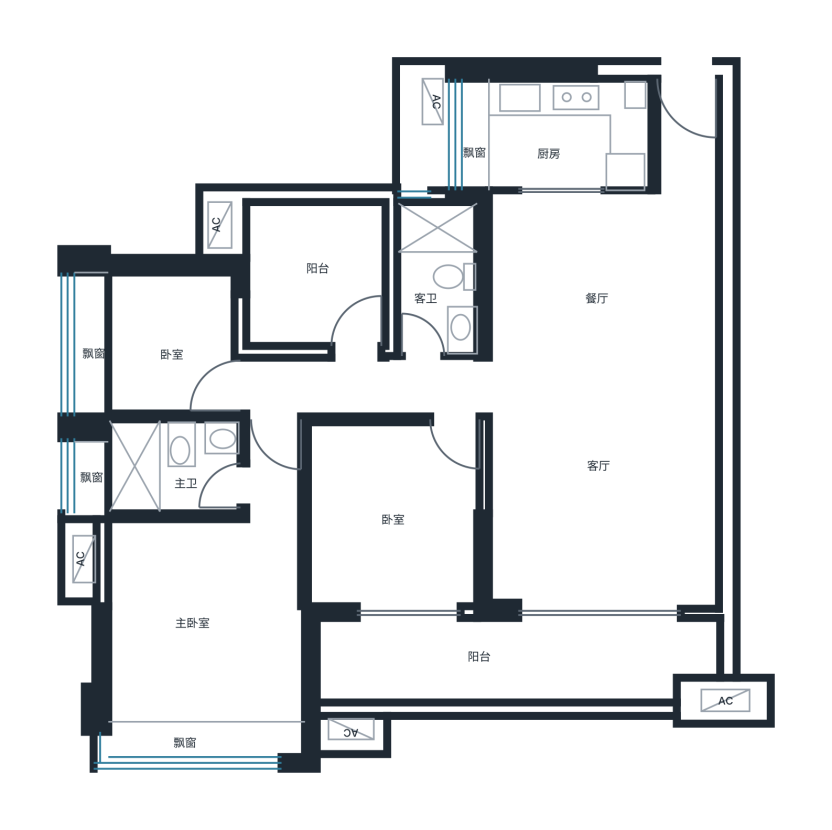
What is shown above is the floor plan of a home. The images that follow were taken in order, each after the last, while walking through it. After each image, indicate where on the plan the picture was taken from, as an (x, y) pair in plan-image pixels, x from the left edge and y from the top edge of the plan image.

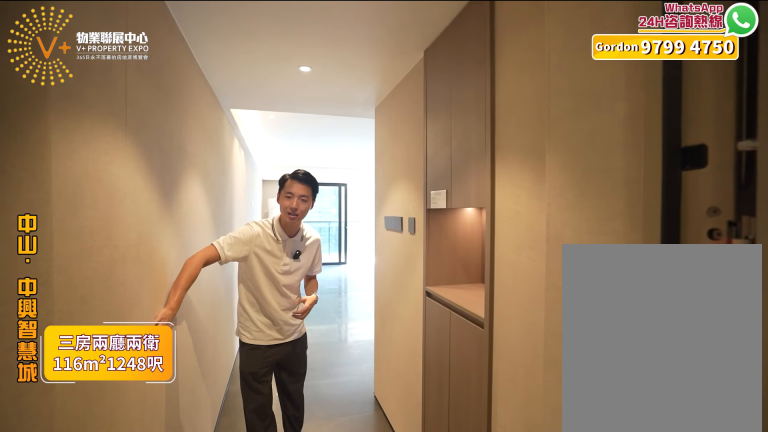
(672, 122)
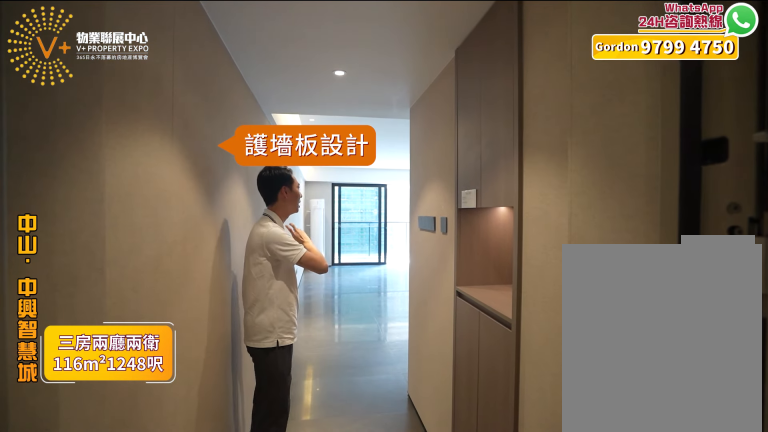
(681, 113)
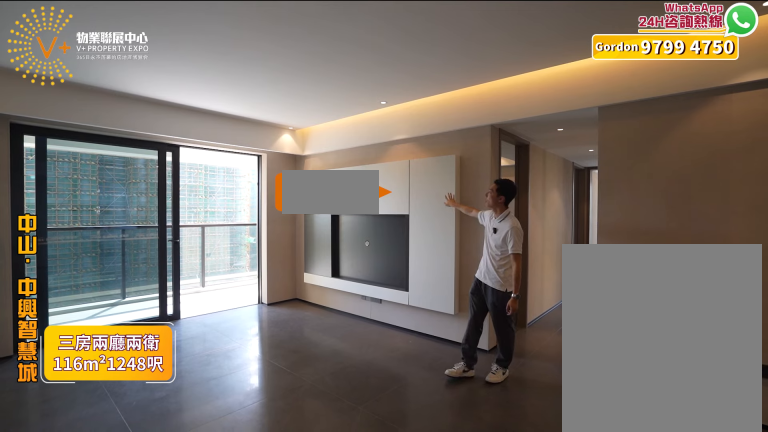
(661, 420)
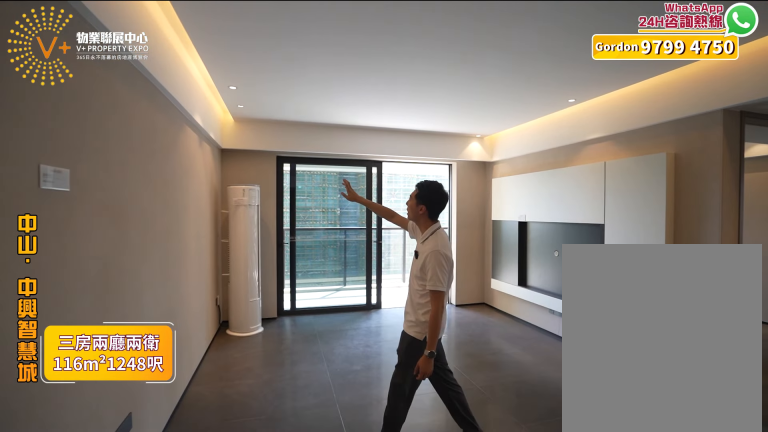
(656, 420)
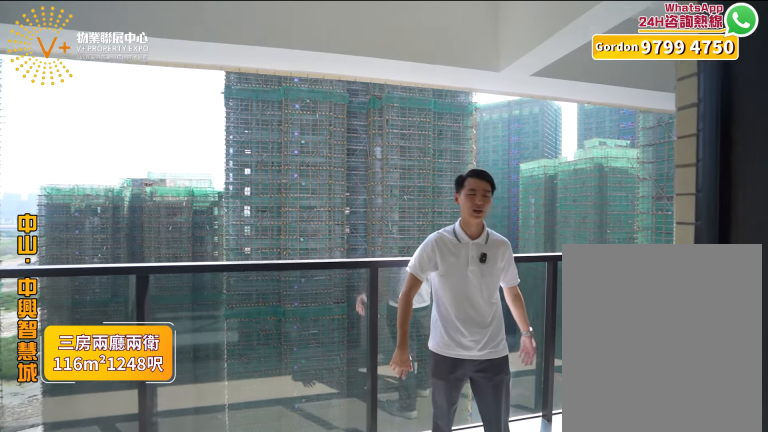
(591, 638)
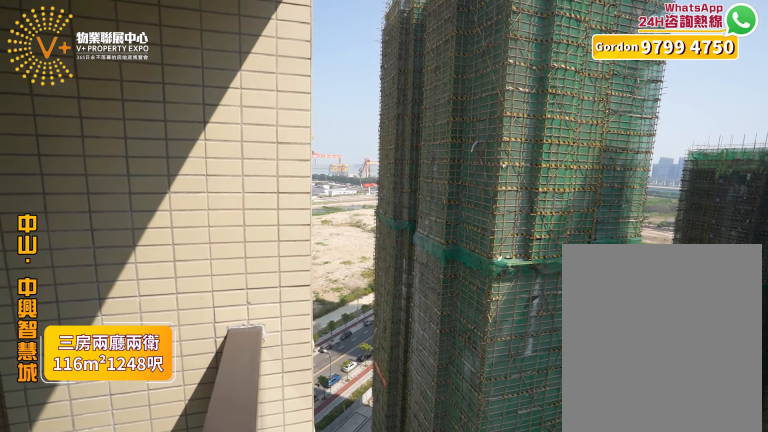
(582, 640)
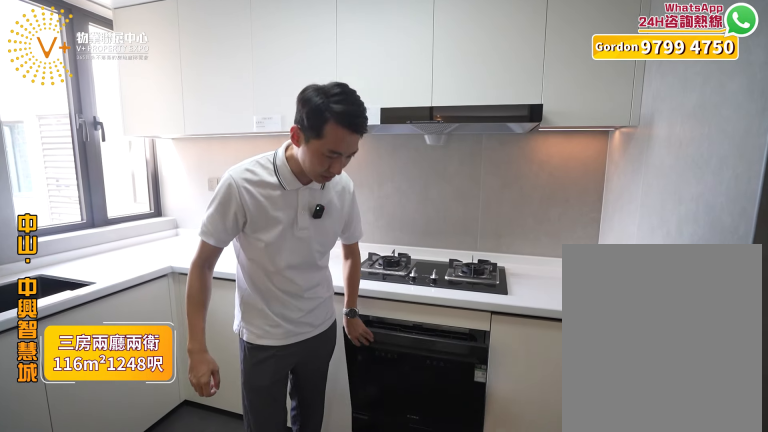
(560, 128)
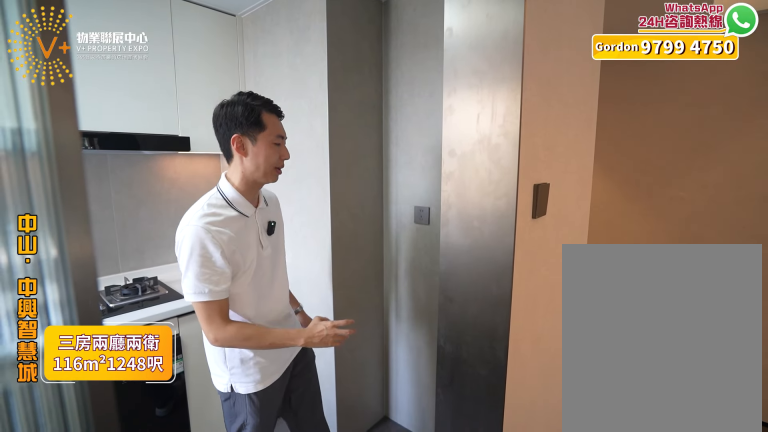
(559, 134)
